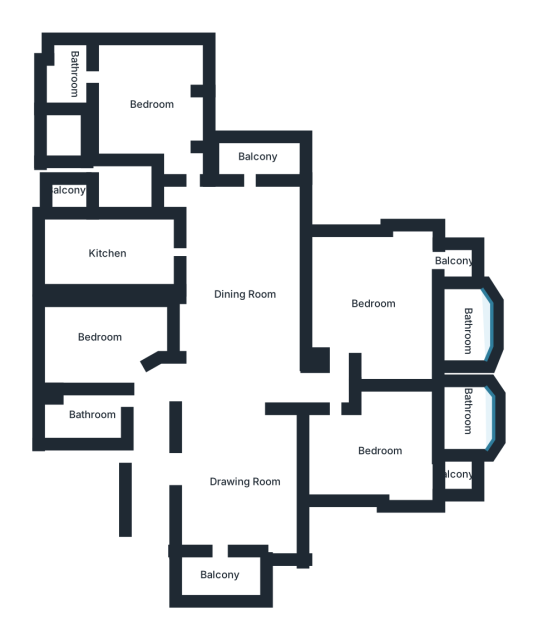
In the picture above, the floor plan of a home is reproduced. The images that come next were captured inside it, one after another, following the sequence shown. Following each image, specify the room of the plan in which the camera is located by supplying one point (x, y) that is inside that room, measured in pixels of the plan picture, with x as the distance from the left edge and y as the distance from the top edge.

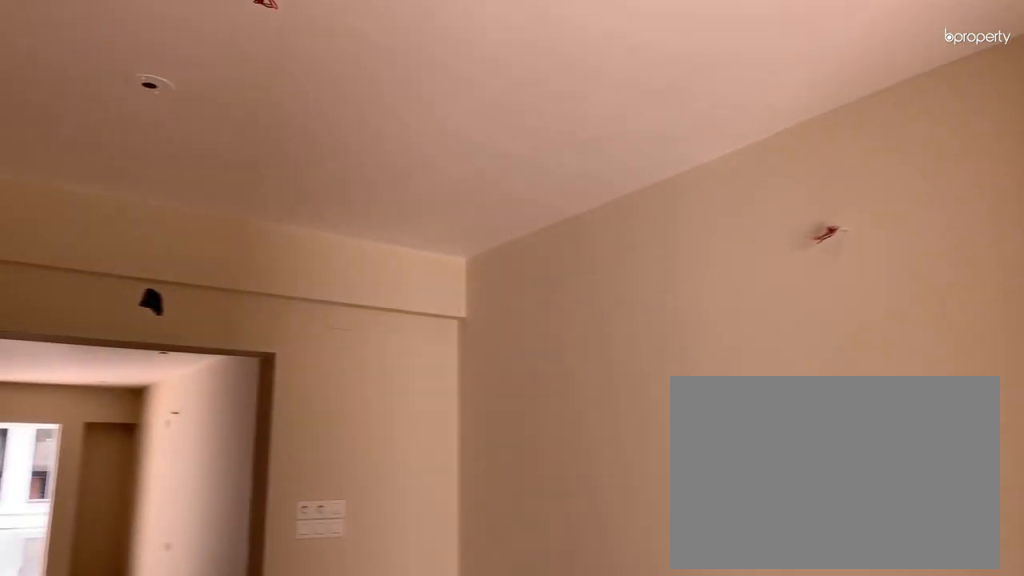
(241, 484)
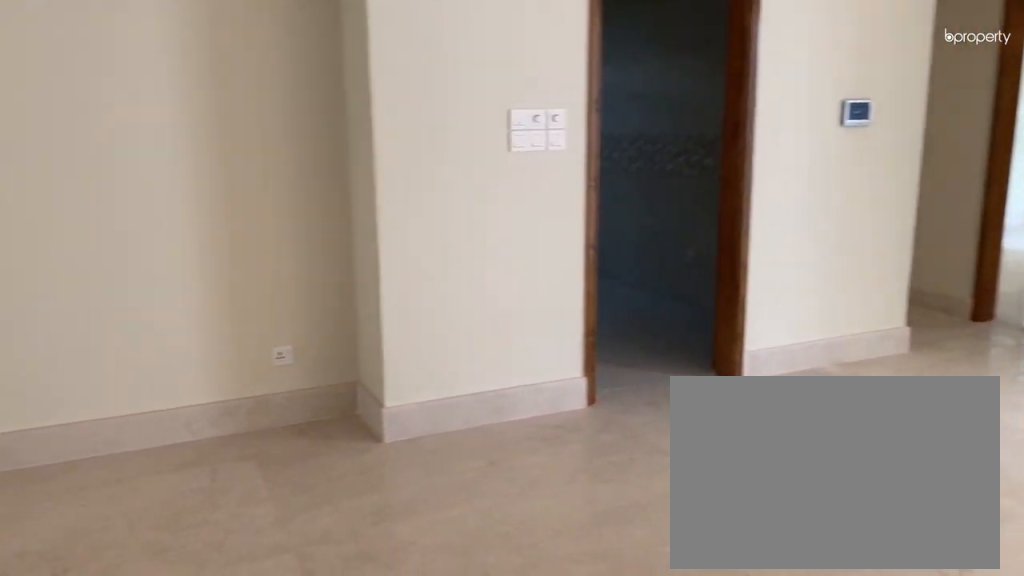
(243, 295)
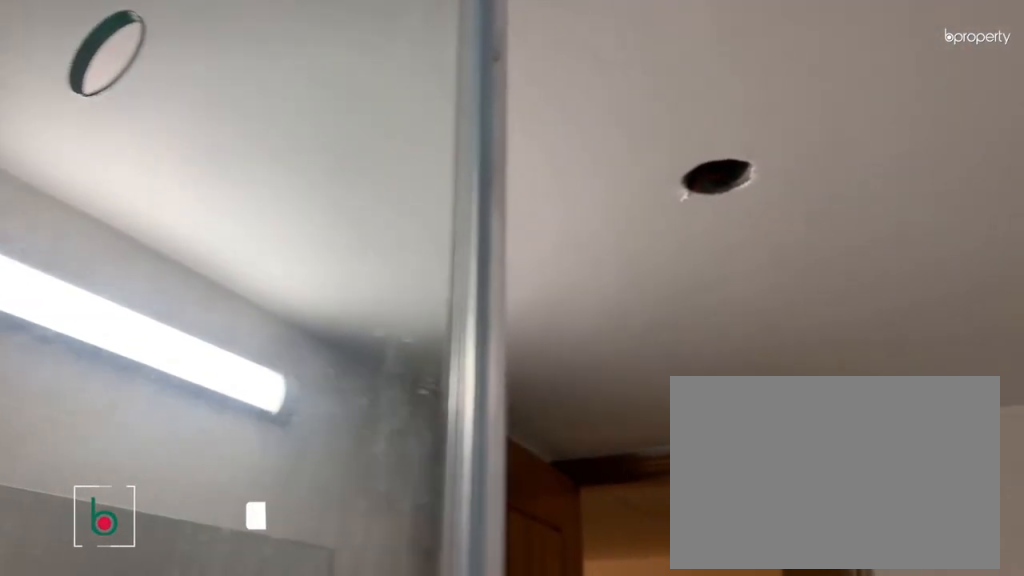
(92, 415)
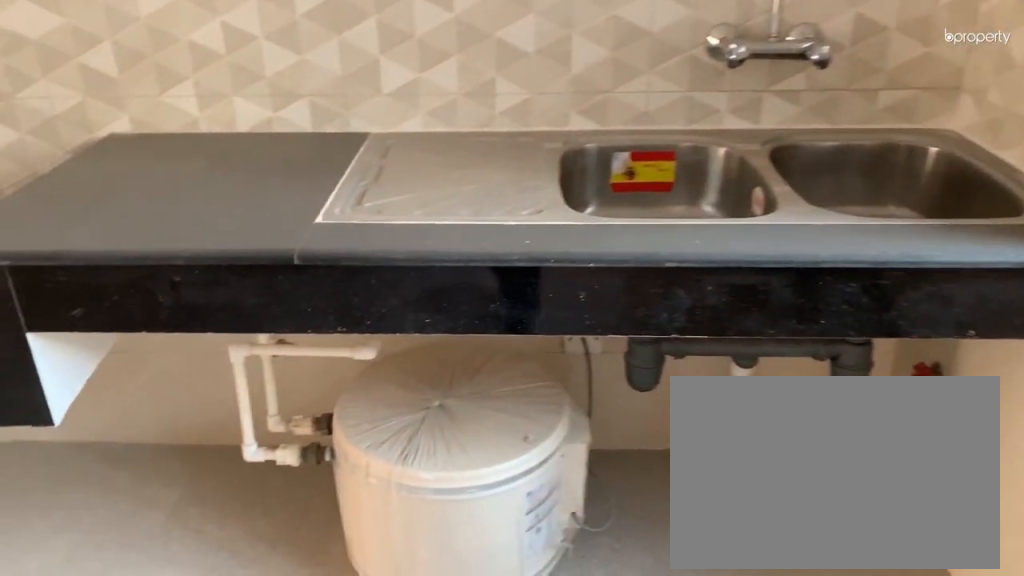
(111, 253)
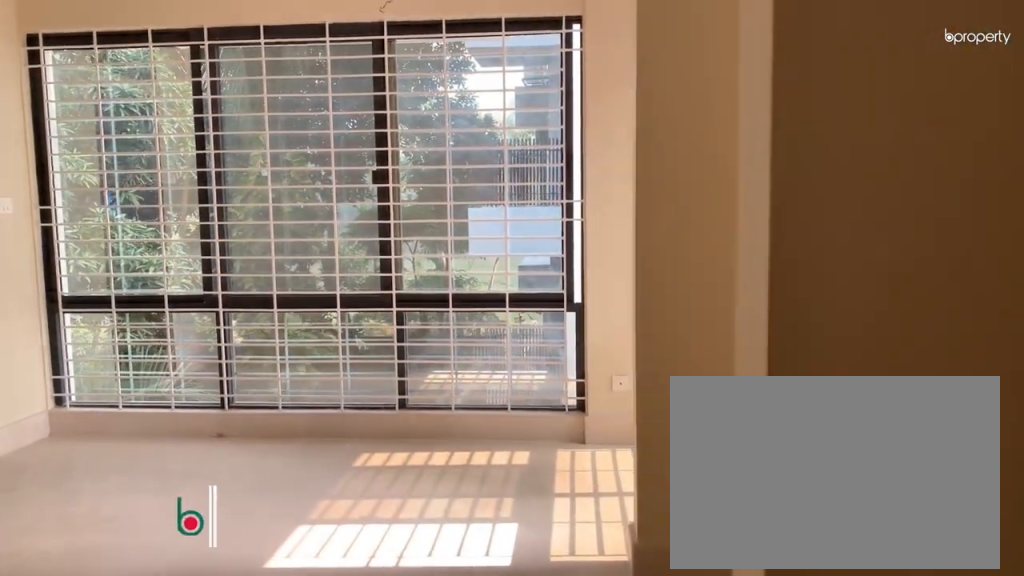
(153, 104)
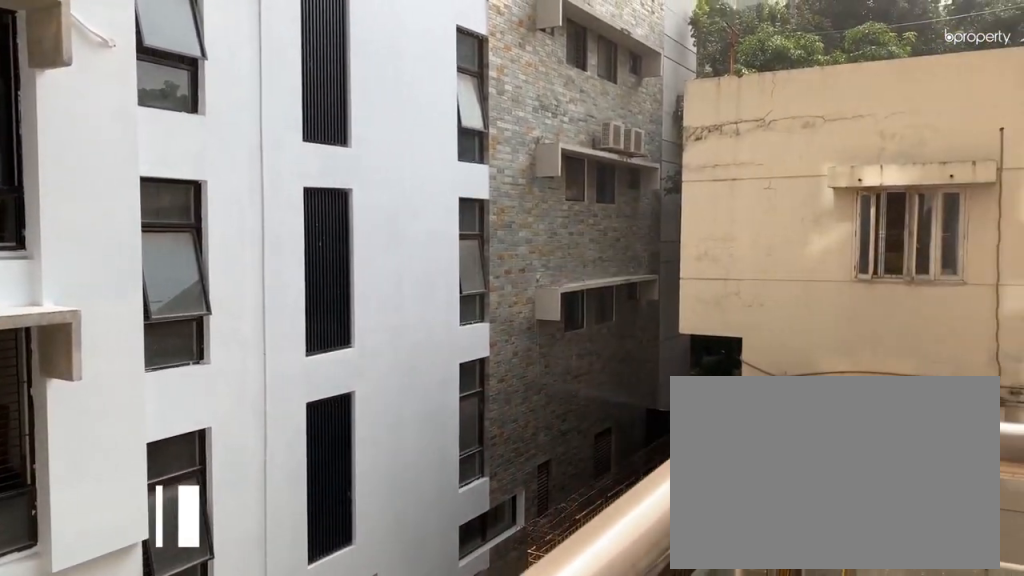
(255, 163)
